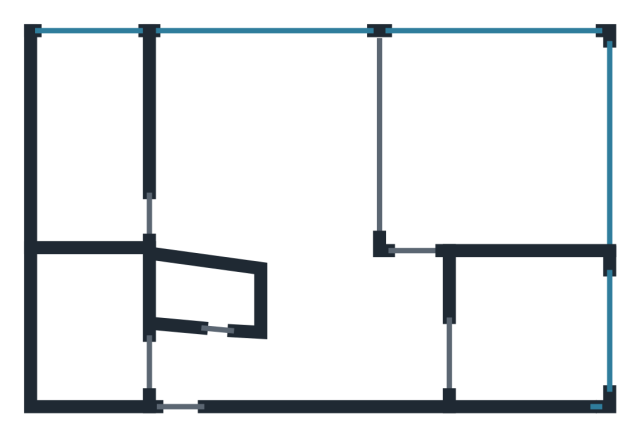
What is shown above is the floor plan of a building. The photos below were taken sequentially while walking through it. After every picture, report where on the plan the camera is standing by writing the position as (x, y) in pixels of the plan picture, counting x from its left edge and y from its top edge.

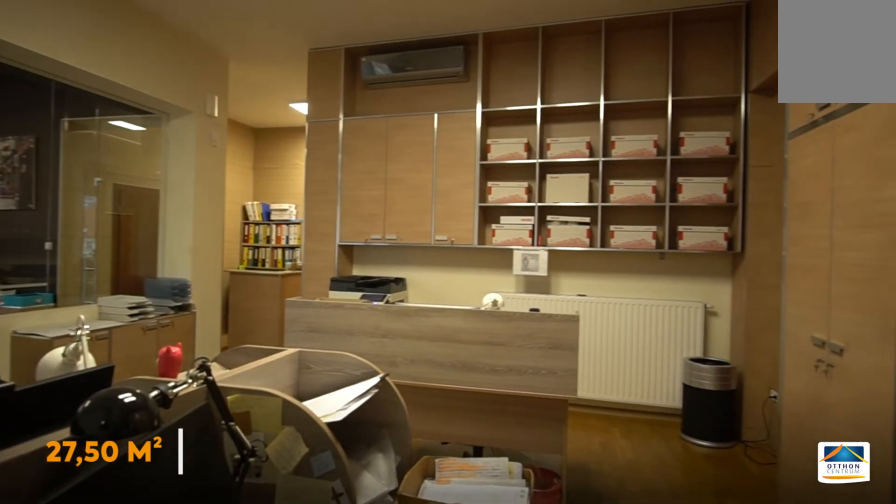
(260, 154)
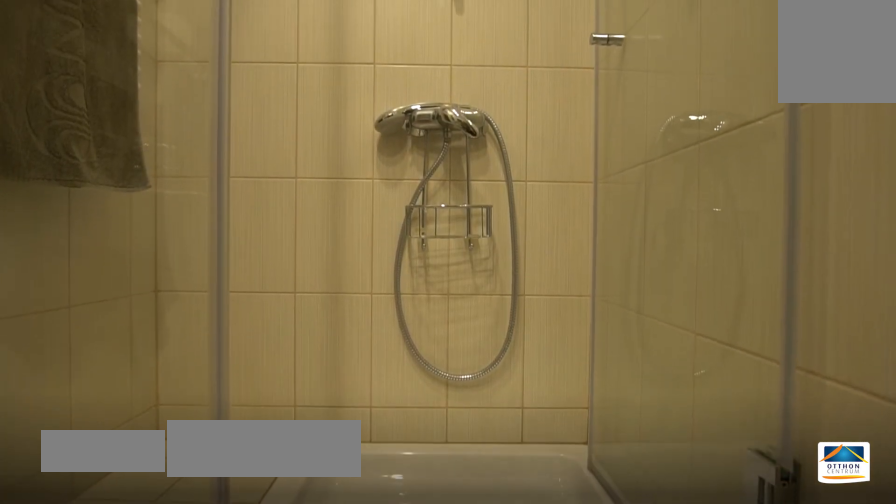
(192, 291)
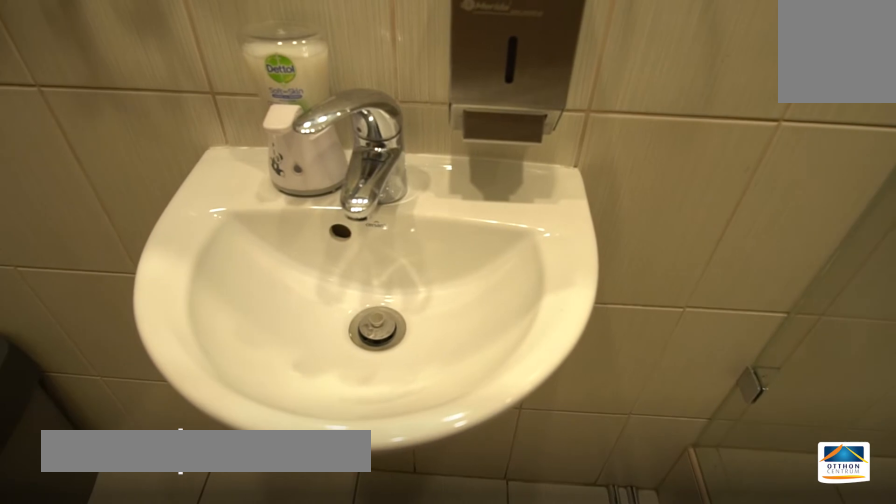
(193, 292)
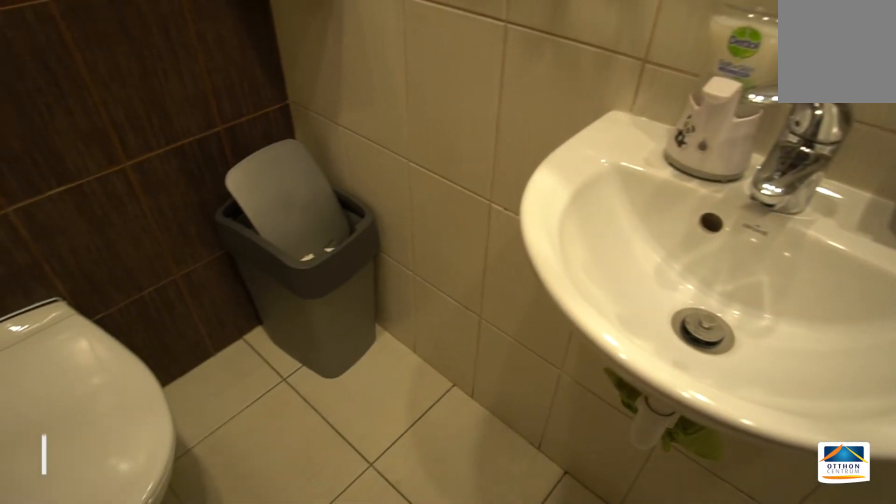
(191, 292)
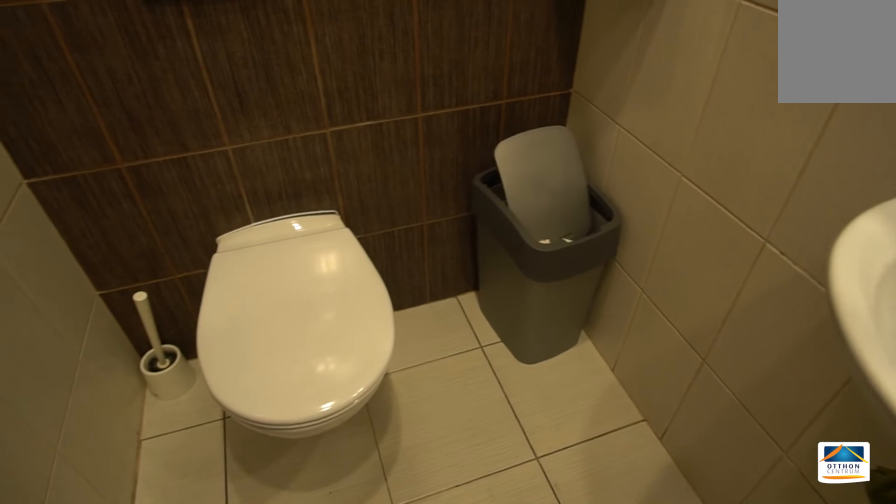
(193, 291)
